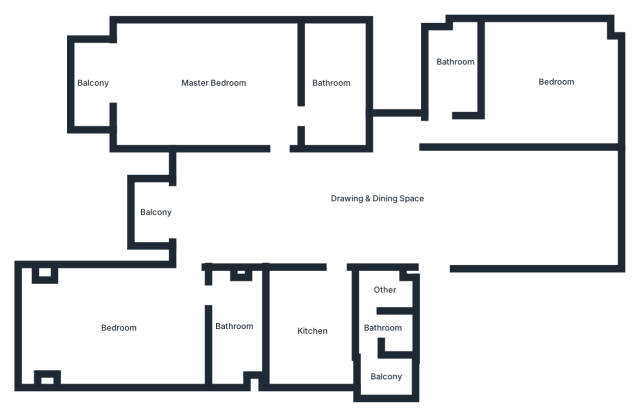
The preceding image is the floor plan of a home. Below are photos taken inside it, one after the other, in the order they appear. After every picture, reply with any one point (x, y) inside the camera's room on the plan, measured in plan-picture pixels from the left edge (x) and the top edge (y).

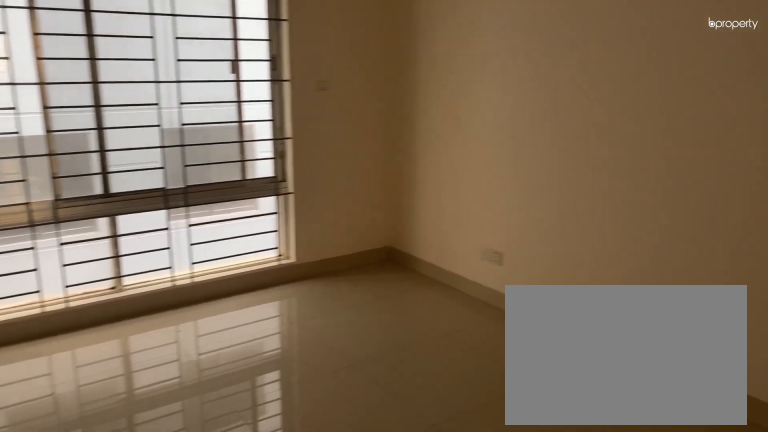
(421, 199)
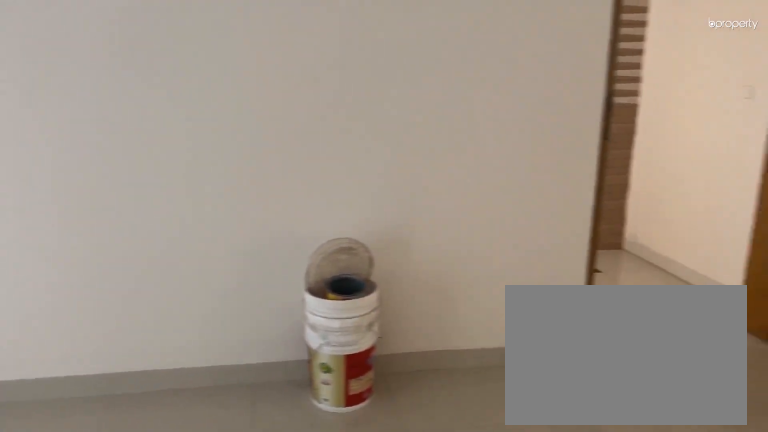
(421, 199)
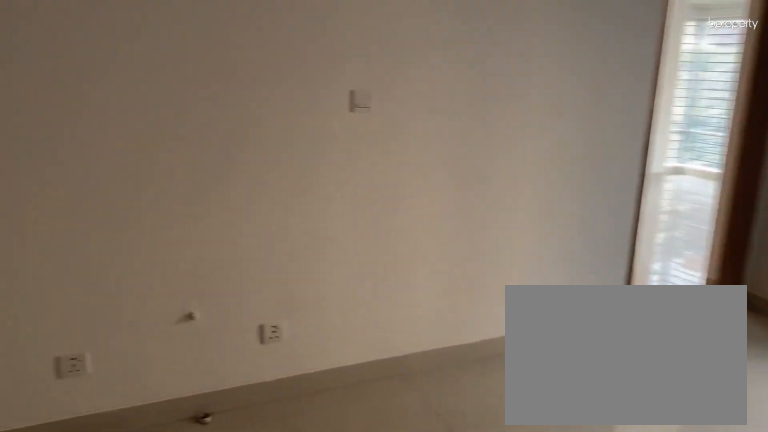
(238, 201)
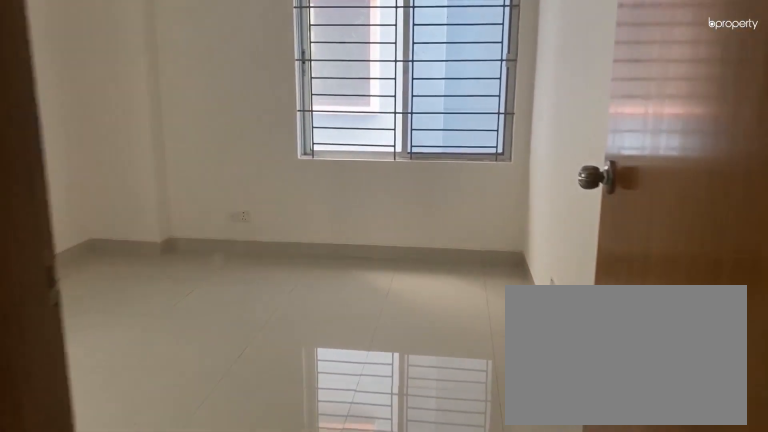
(461, 131)
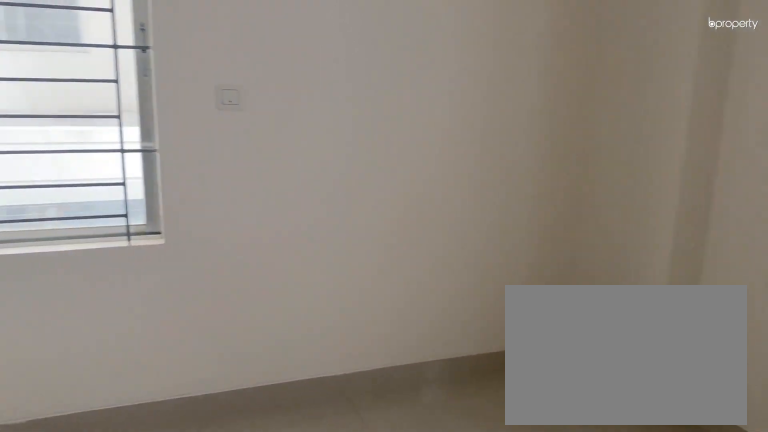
(531, 82)
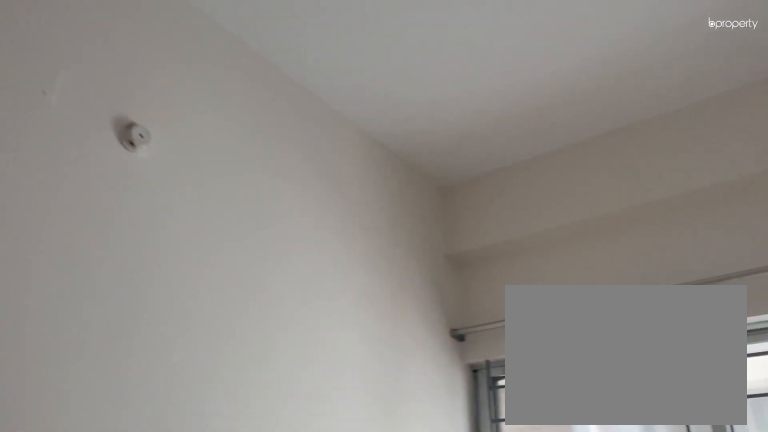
(531, 82)
